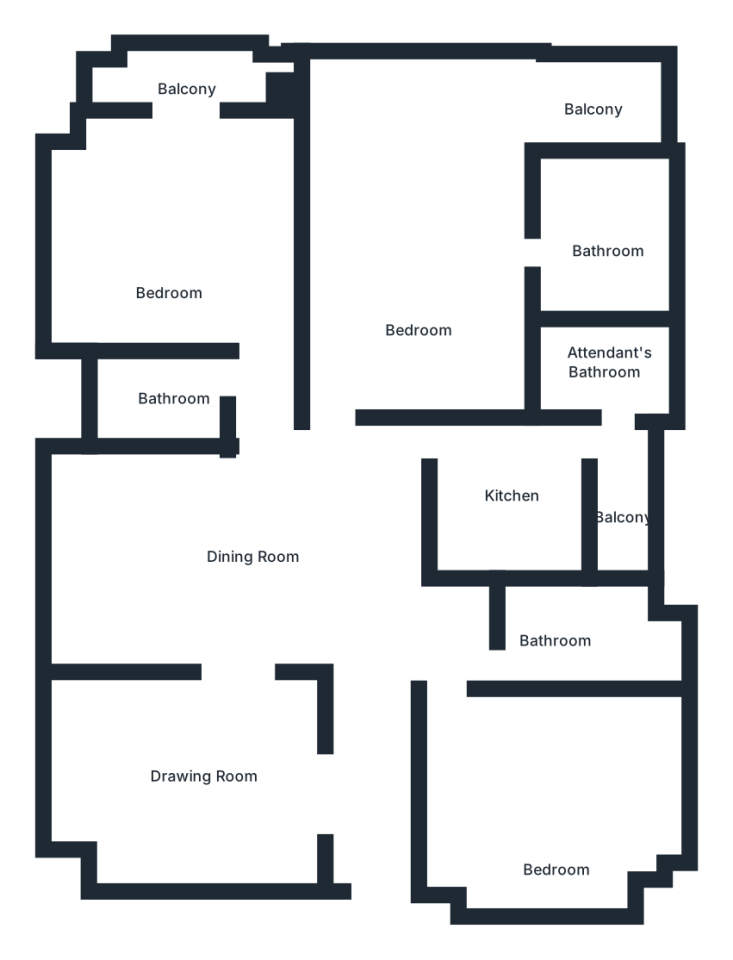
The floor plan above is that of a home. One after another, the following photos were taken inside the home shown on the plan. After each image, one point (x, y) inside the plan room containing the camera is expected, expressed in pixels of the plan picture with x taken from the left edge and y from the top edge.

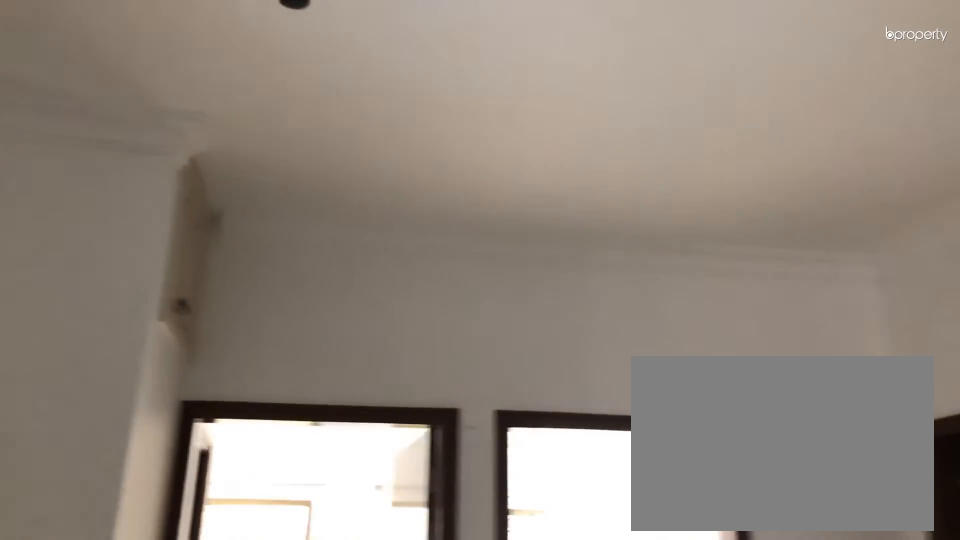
(254, 568)
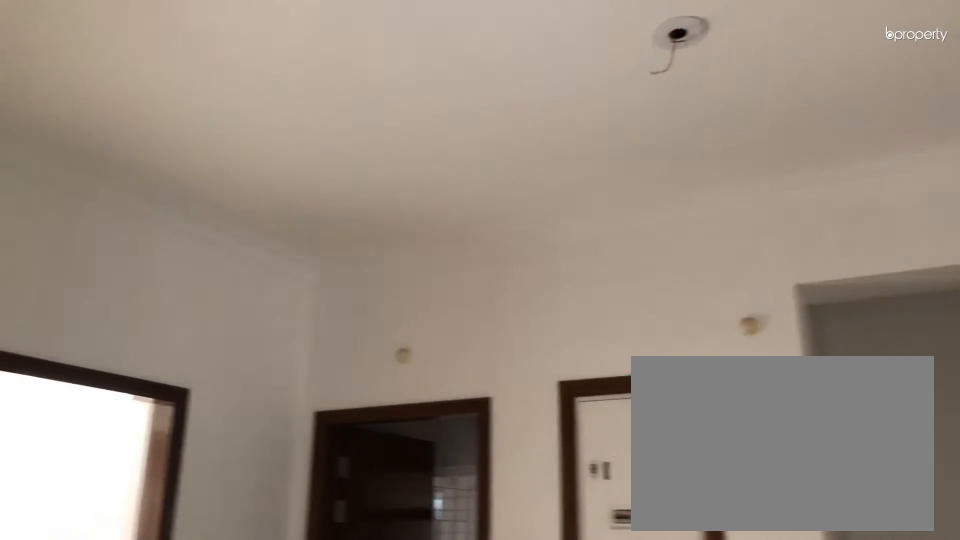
(254, 568)
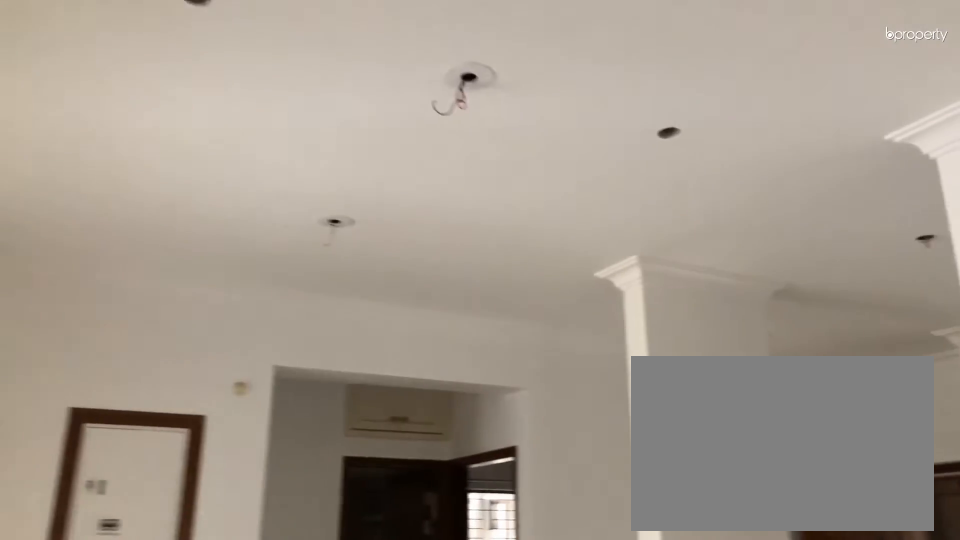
(254, 568)
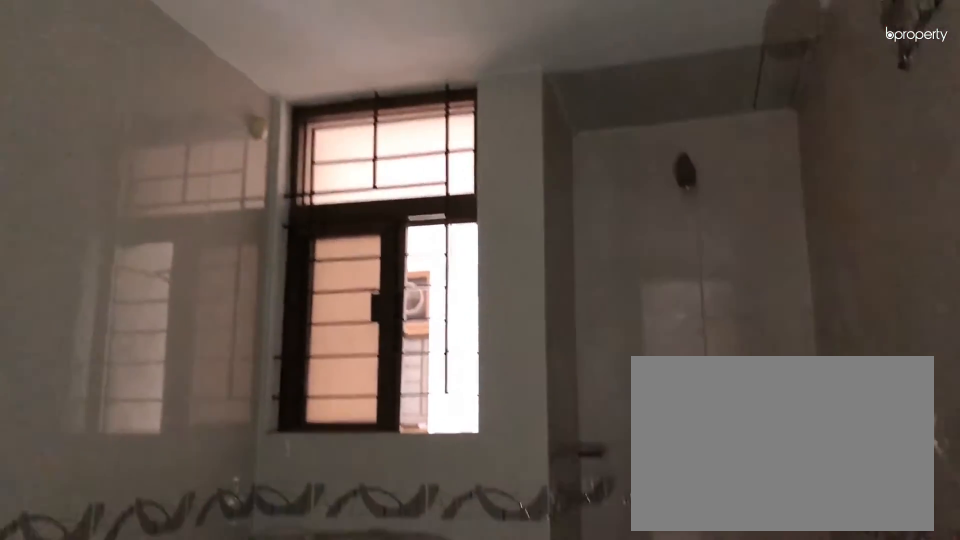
(563, 634)
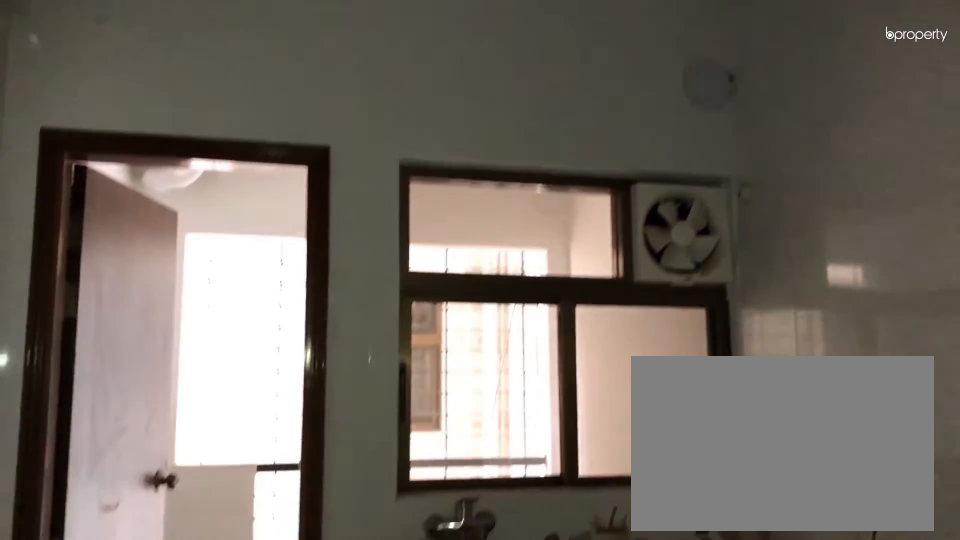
(510, 501)
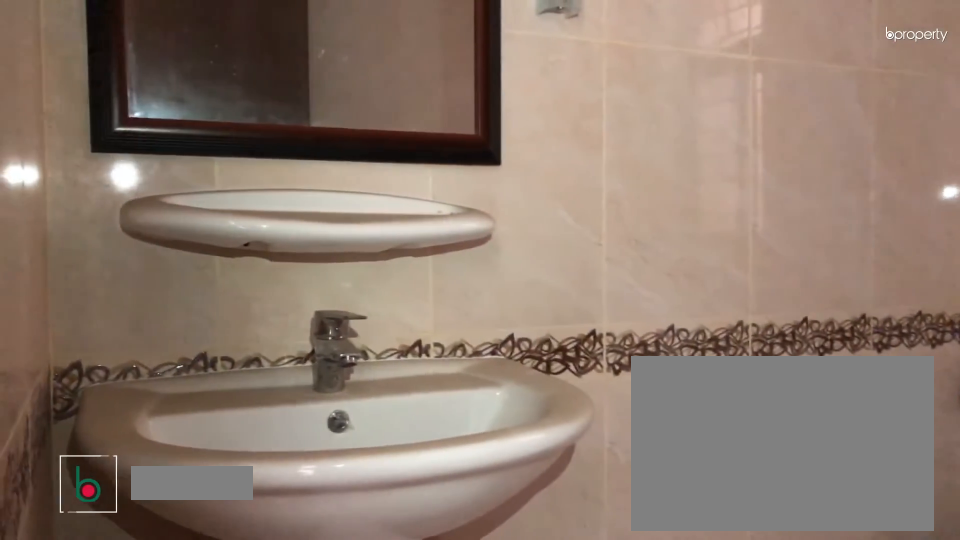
(175, 402)
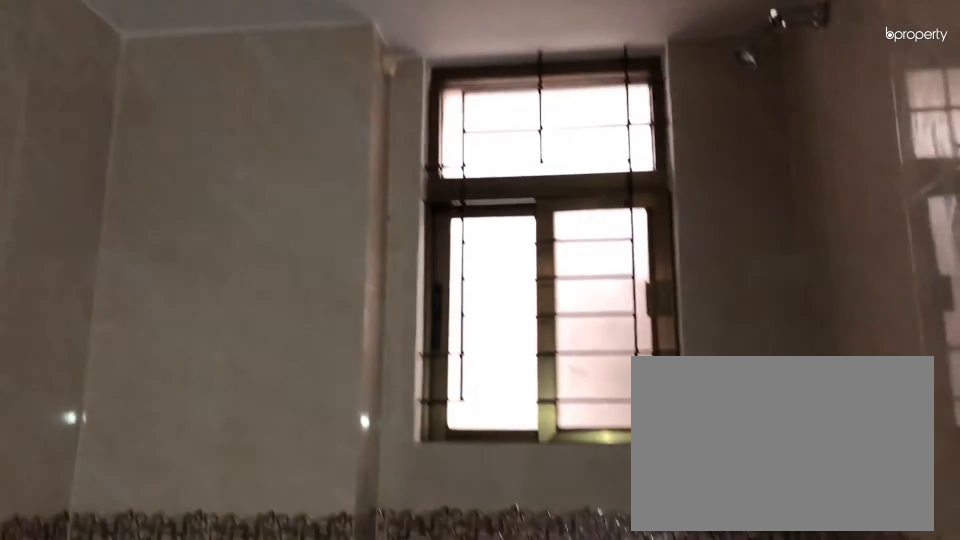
(175, 402)
